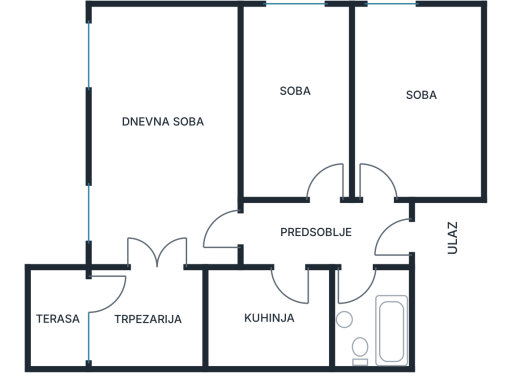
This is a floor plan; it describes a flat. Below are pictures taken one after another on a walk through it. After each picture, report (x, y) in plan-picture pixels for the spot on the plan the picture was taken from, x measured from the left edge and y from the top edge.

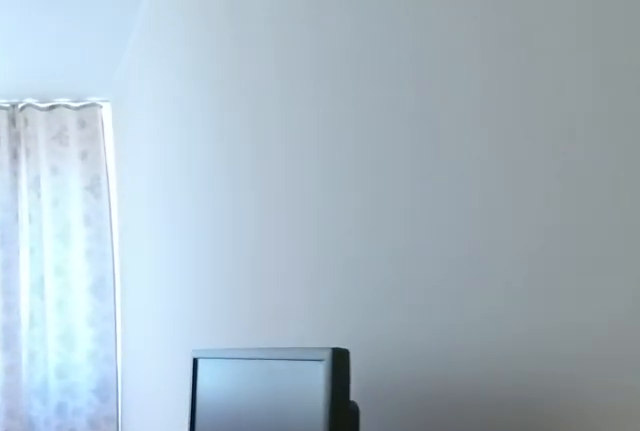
(319, 160)
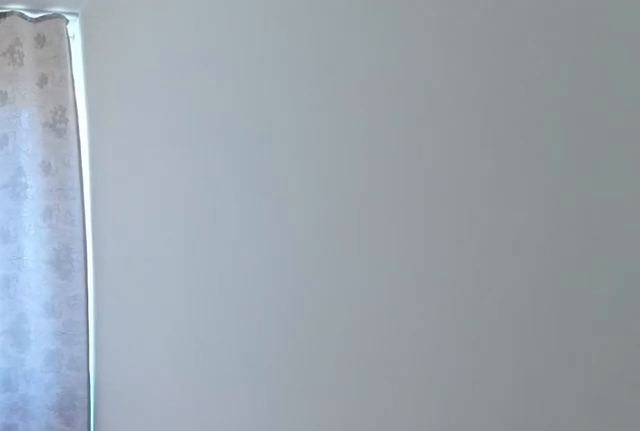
(314, 117)
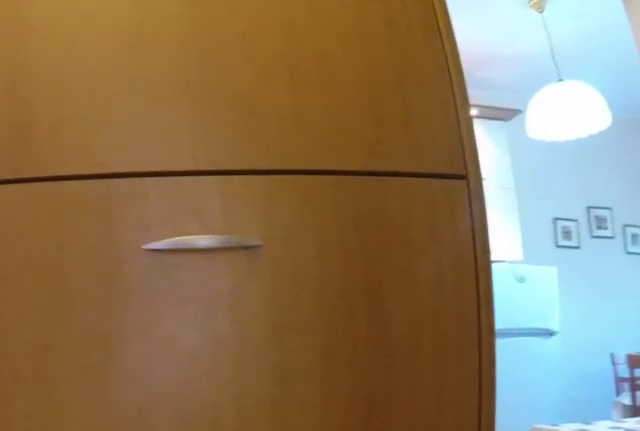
(323, 221)
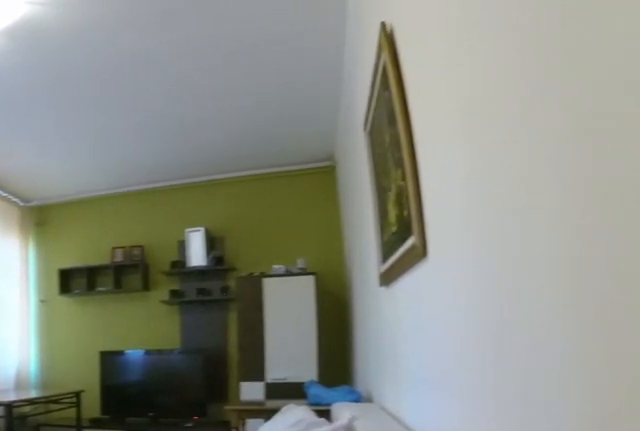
(224, 233)
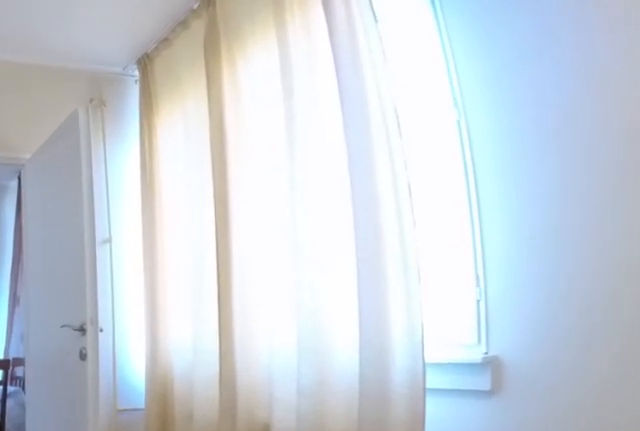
(175, 99)
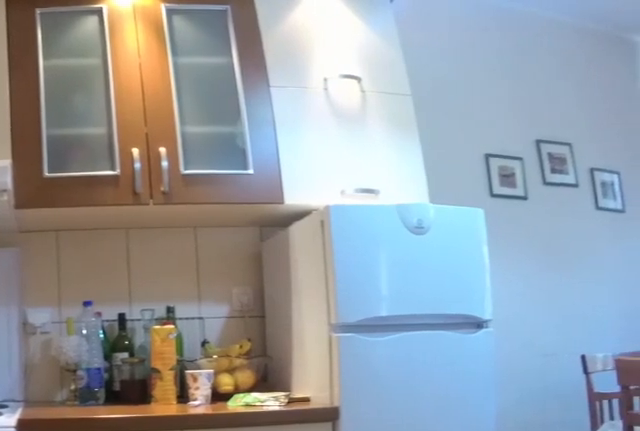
(289, 260)
